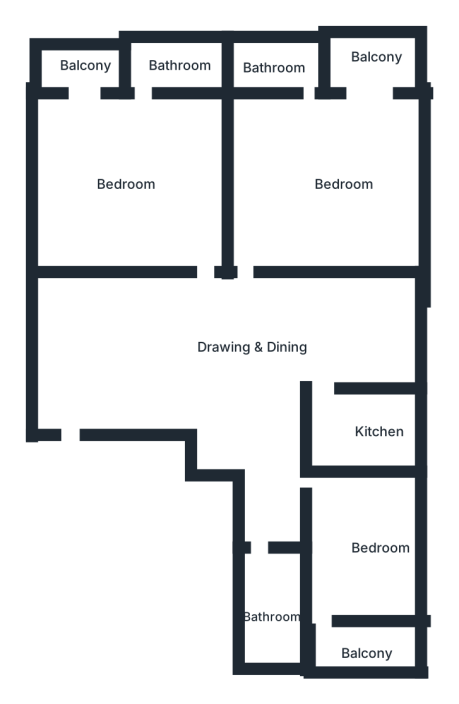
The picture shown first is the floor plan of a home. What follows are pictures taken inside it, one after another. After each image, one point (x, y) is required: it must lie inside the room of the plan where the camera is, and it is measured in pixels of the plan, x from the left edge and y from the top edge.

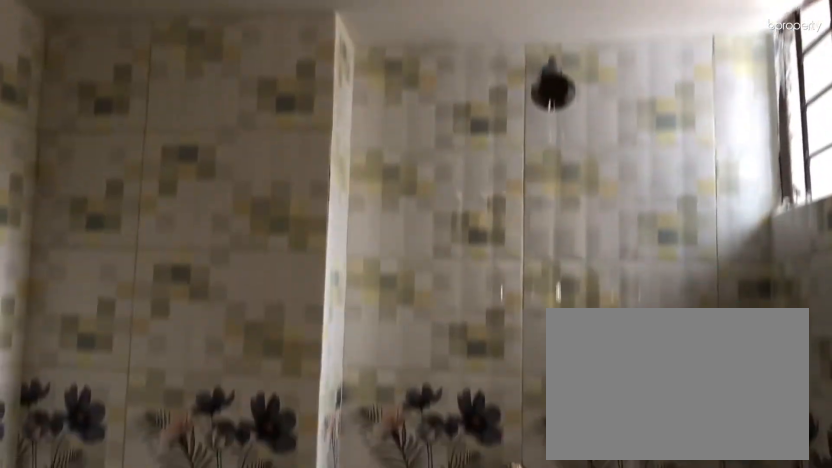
(281, 68)
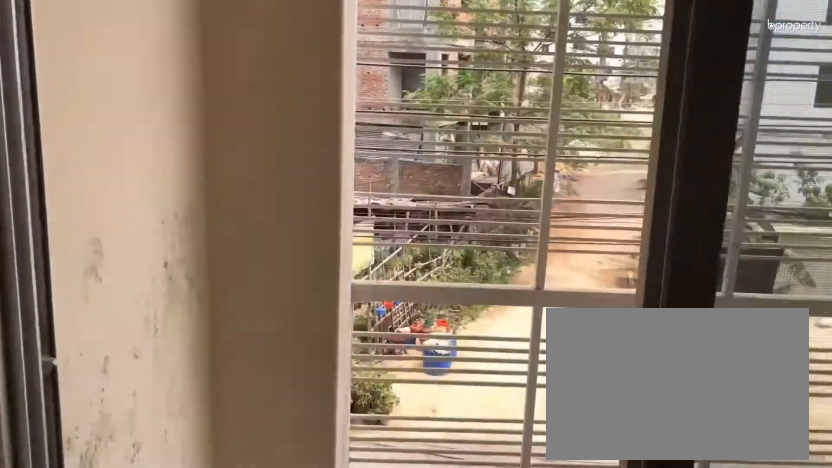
(374, 104)
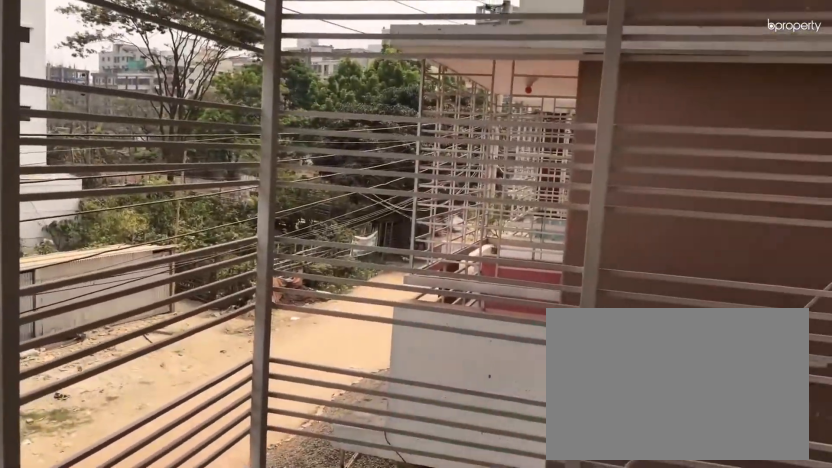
(372, 73)
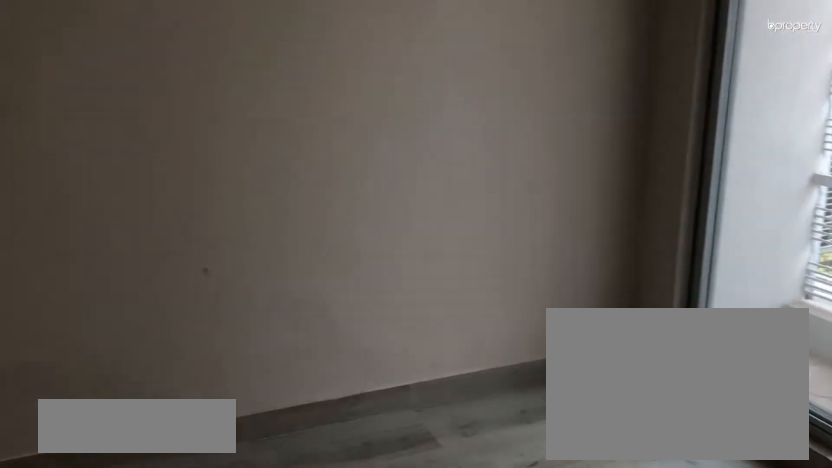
(135, 116)
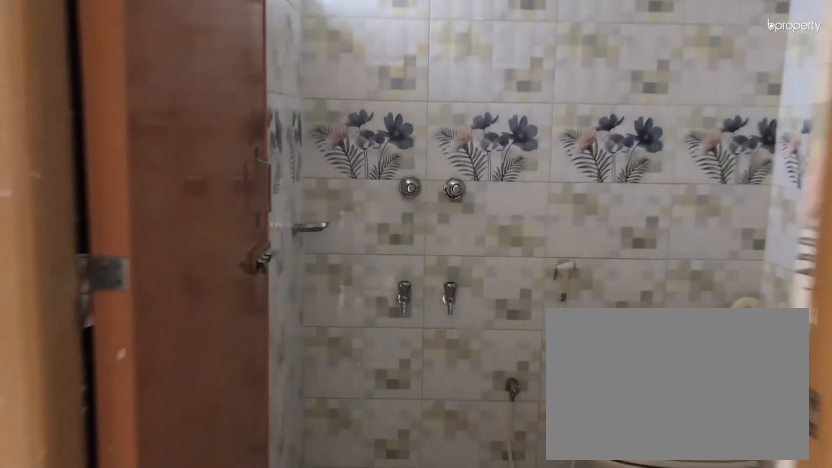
(135, 116)
